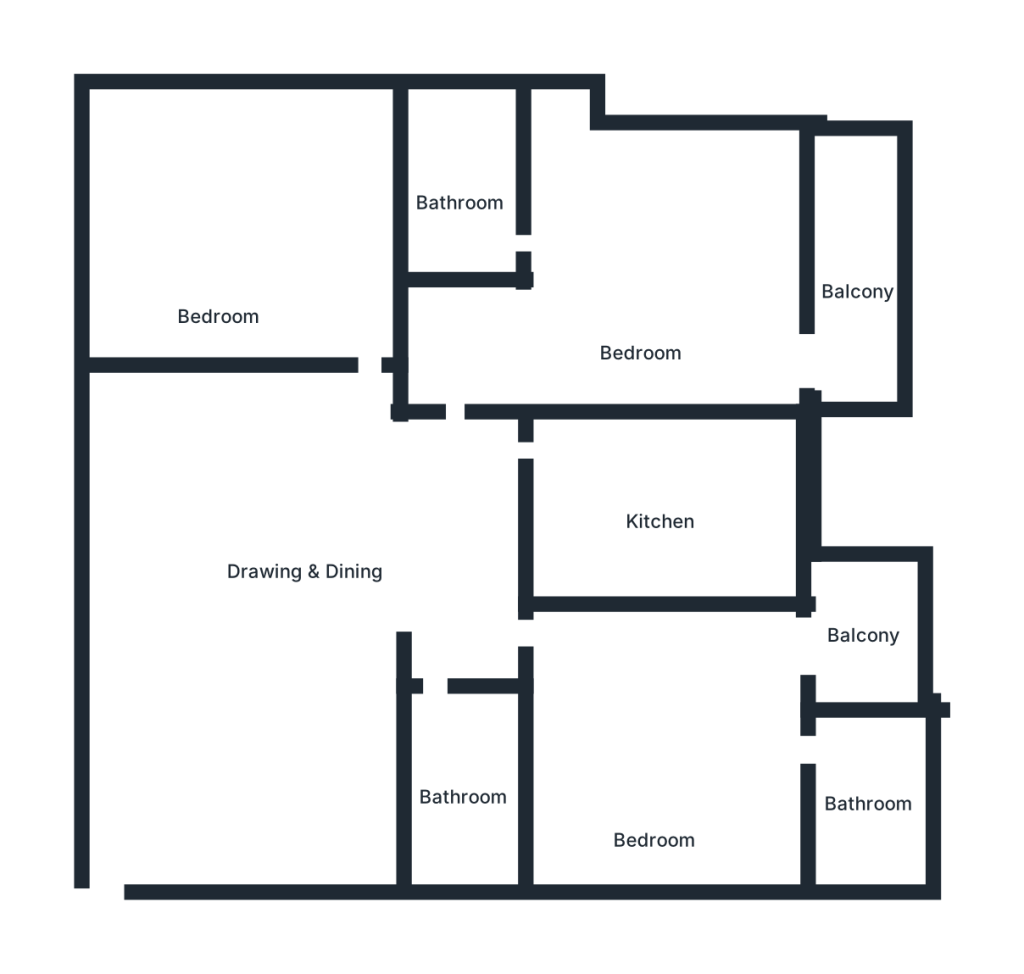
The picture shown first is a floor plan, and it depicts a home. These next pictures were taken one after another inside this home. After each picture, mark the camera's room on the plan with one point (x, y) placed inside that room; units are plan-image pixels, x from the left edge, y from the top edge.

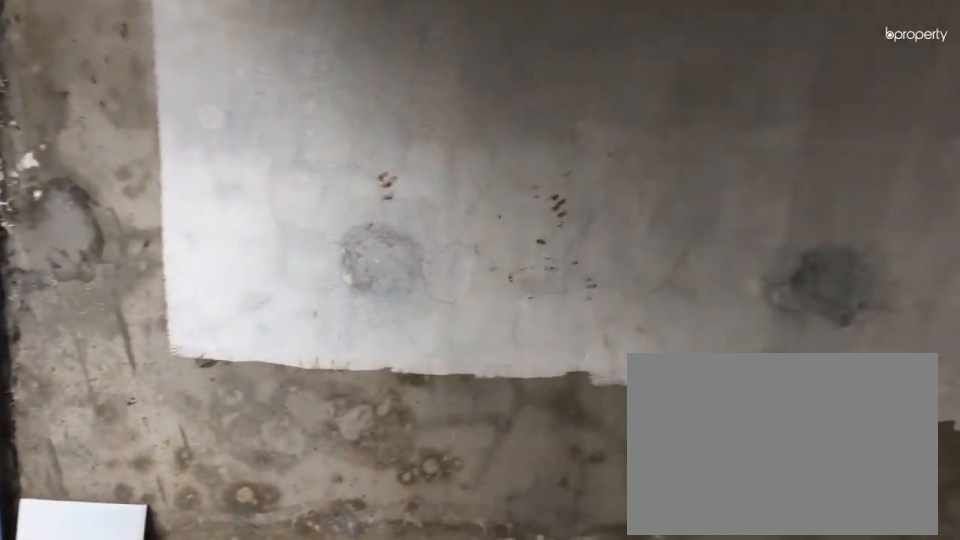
(641, 270)
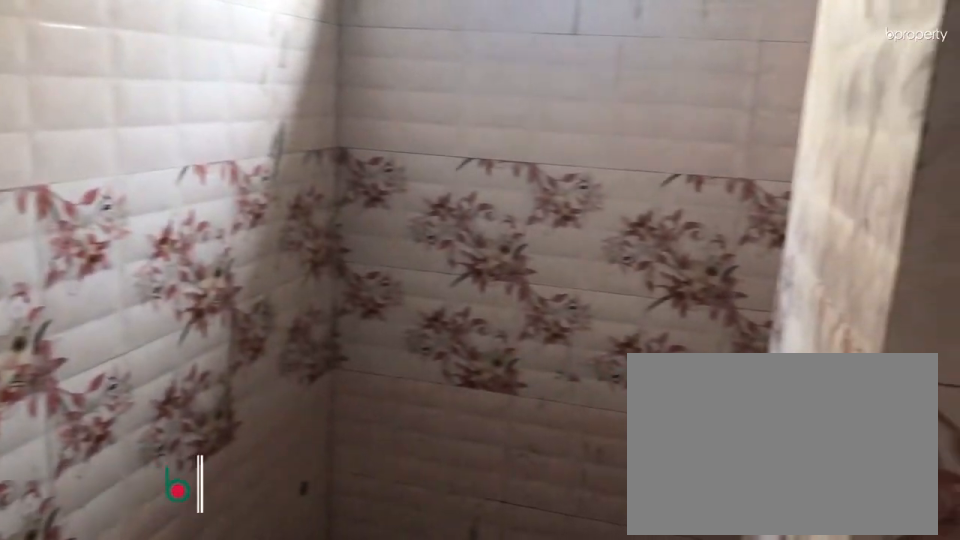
(458, 191)
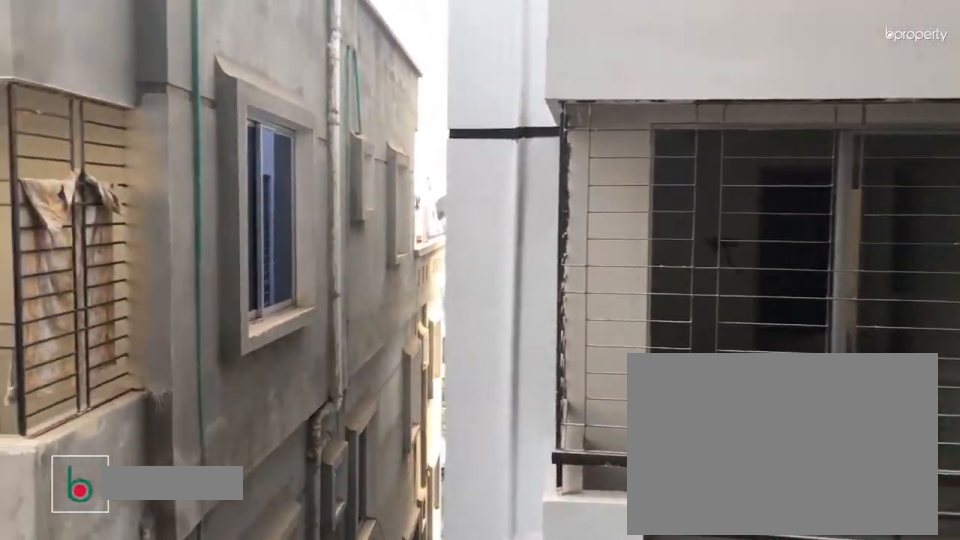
(851, 288)
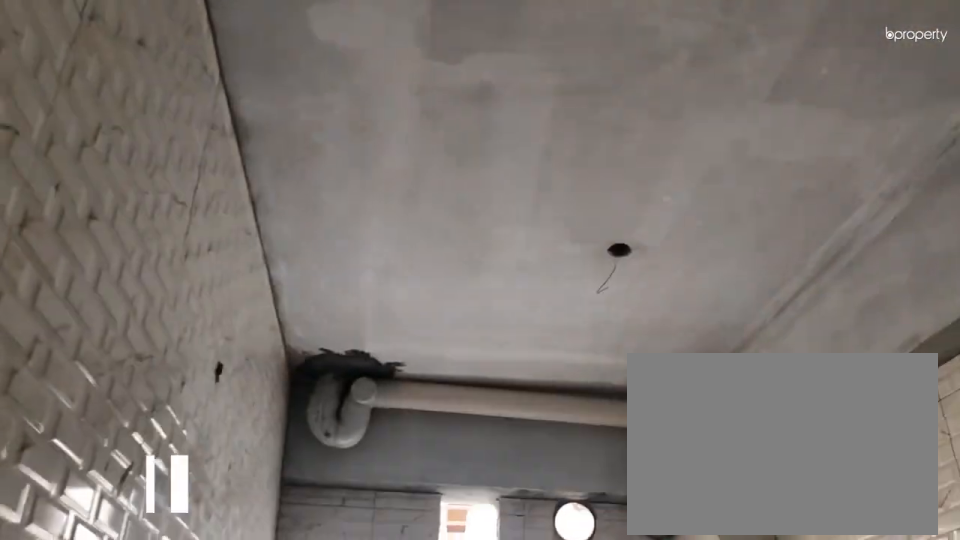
(664, 494)
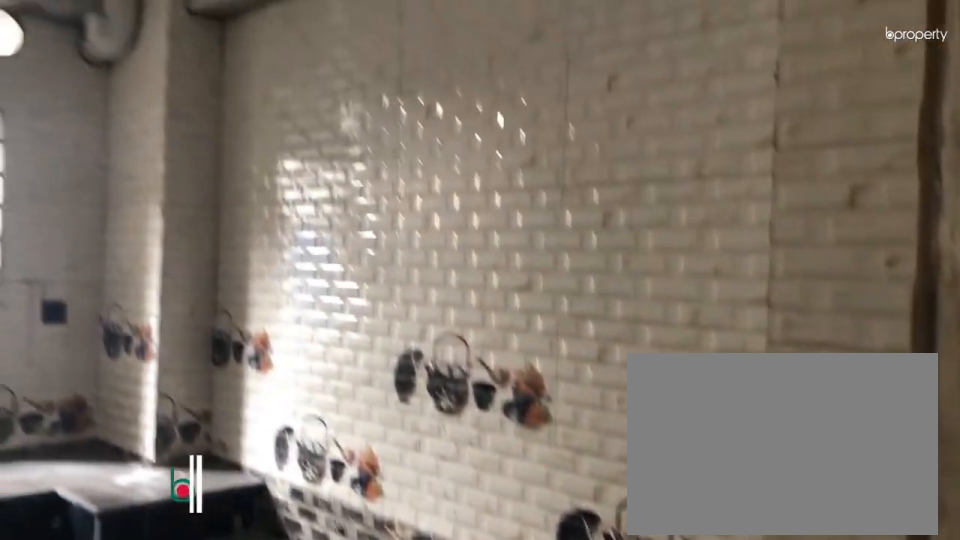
(664, 494)
